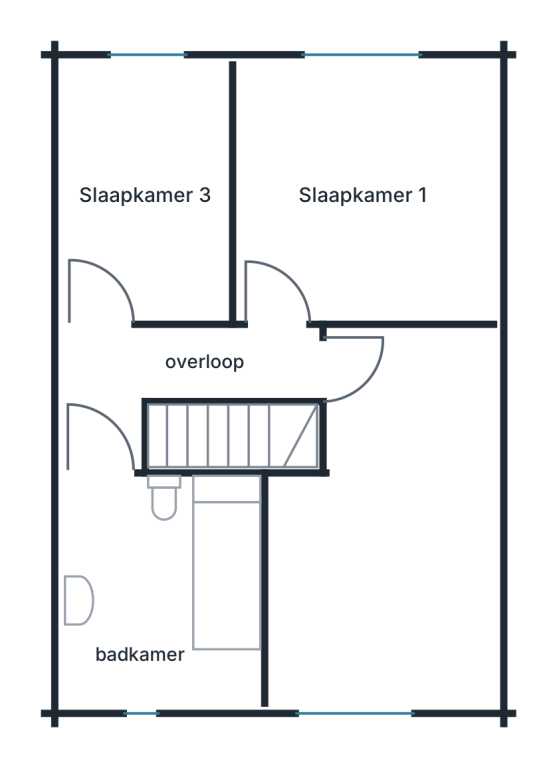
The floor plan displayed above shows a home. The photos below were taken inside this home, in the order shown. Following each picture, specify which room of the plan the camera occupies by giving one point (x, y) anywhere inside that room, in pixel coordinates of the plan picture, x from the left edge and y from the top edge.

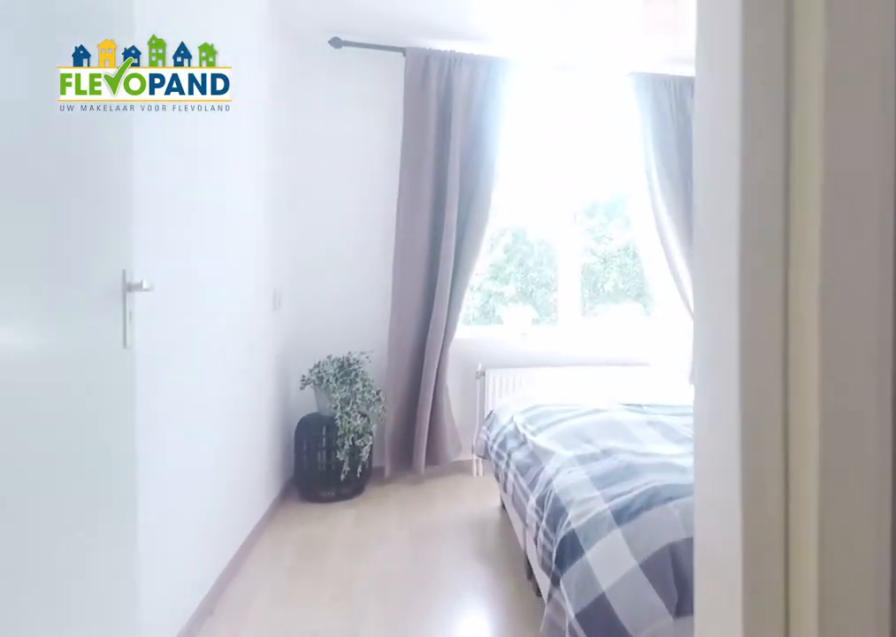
(170, 382)
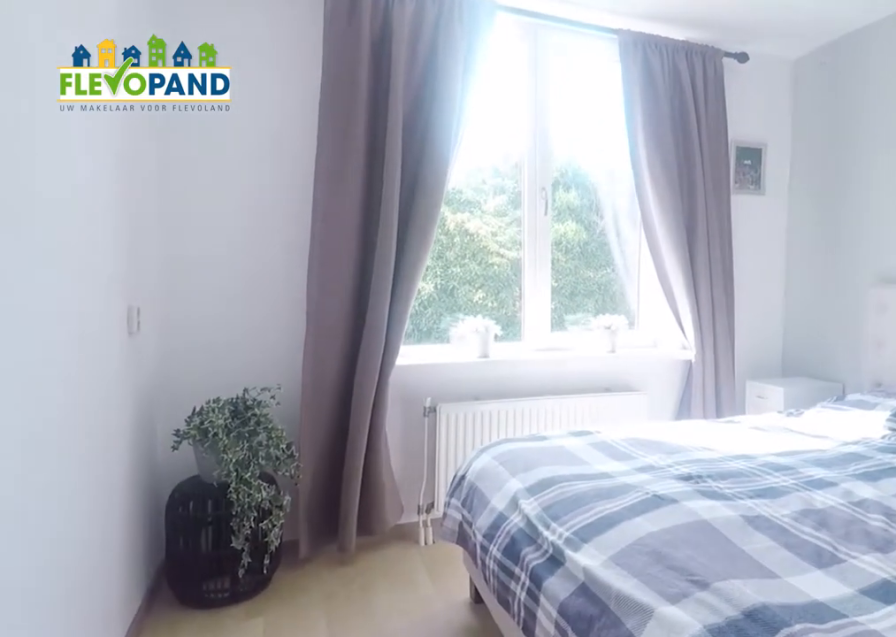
(365, 191)
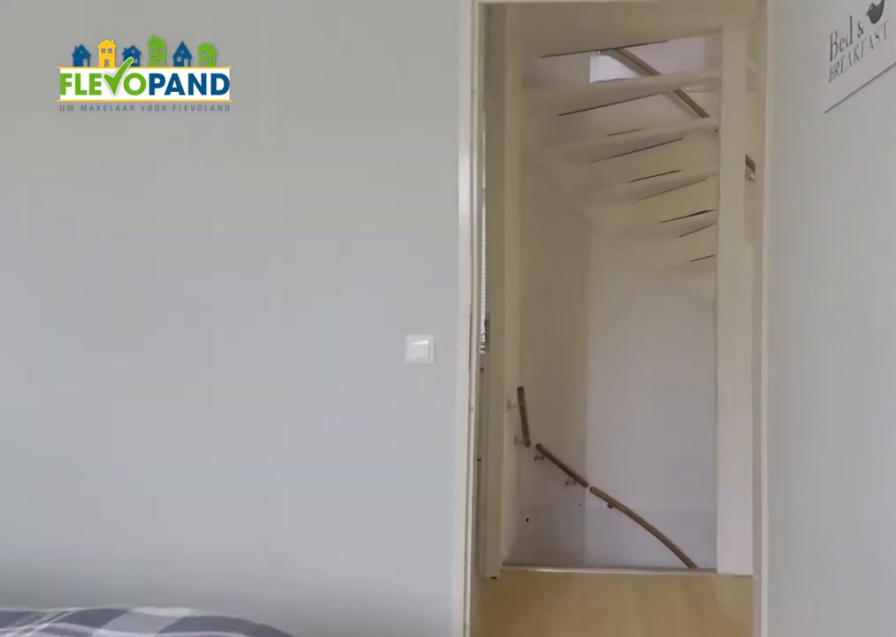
(365, 191)
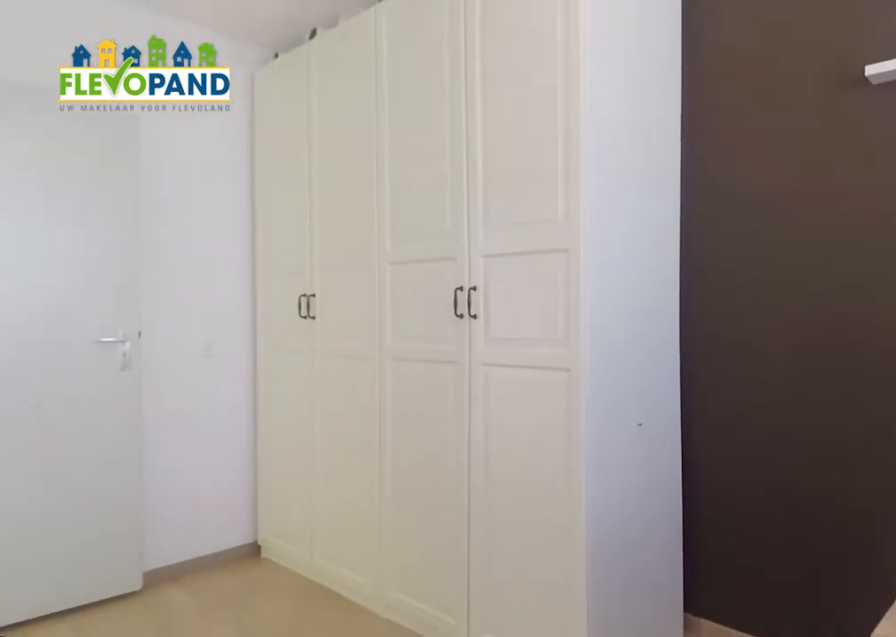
(389, 531)
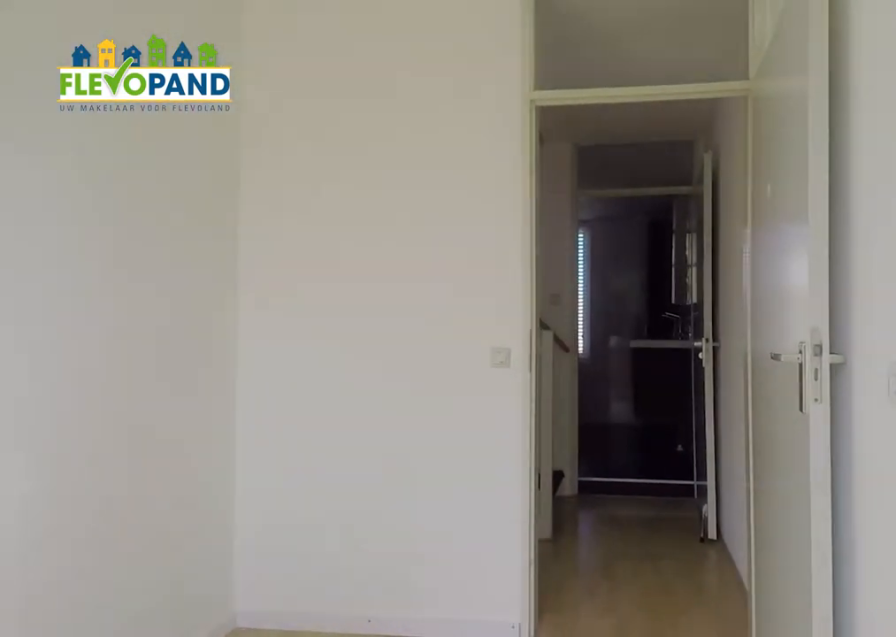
(145, 191)
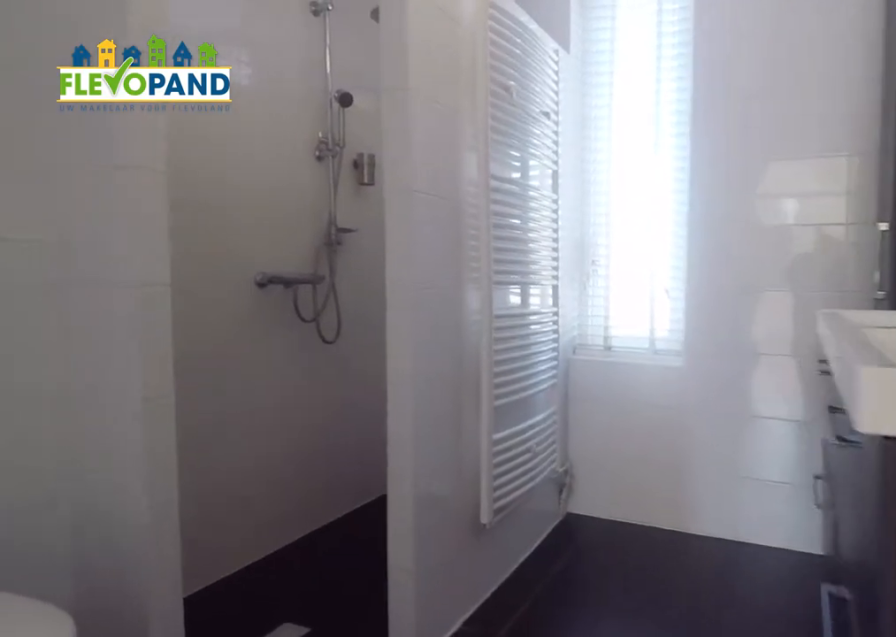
(220, 556)
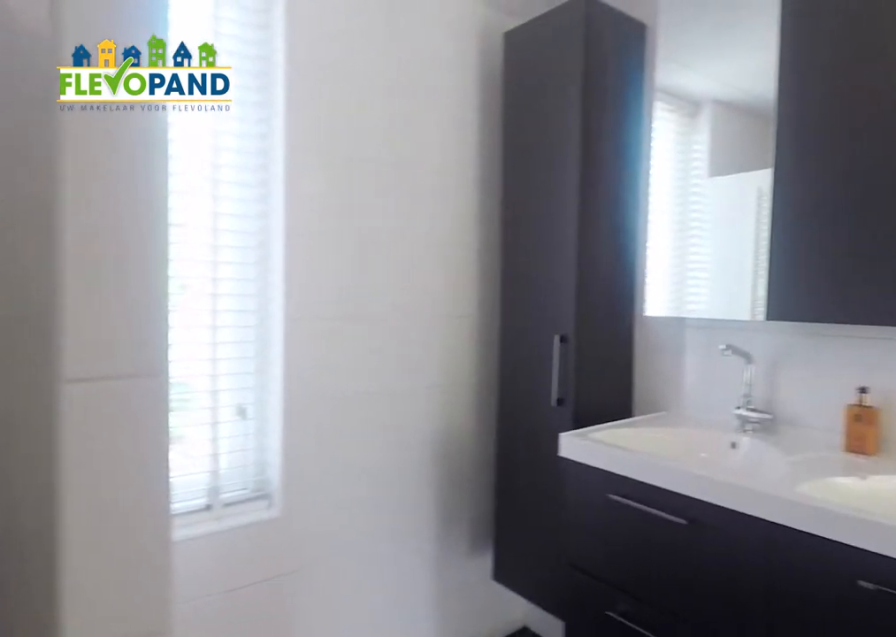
(220, 556)
